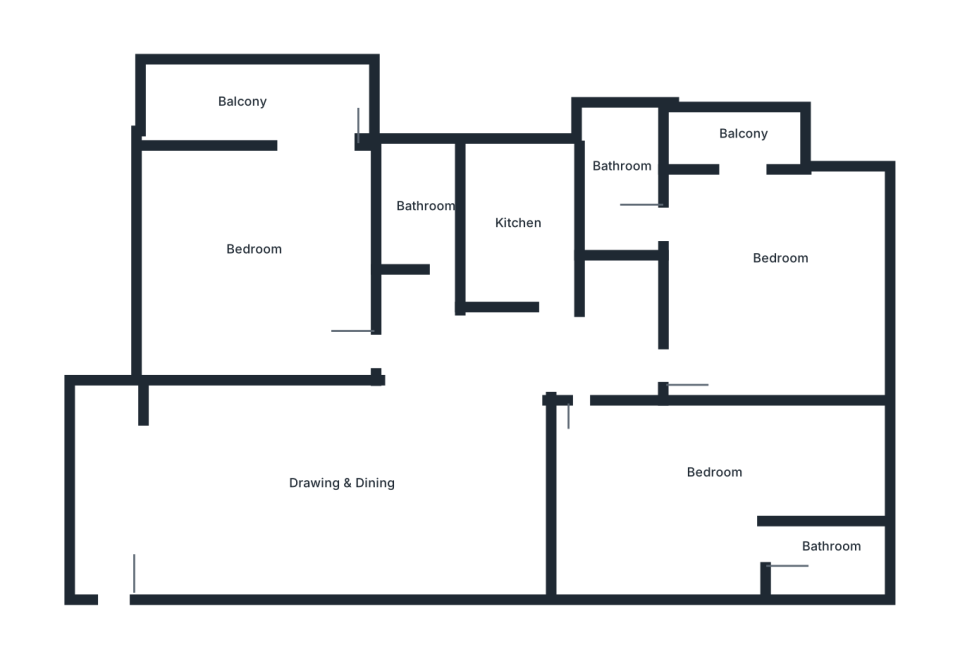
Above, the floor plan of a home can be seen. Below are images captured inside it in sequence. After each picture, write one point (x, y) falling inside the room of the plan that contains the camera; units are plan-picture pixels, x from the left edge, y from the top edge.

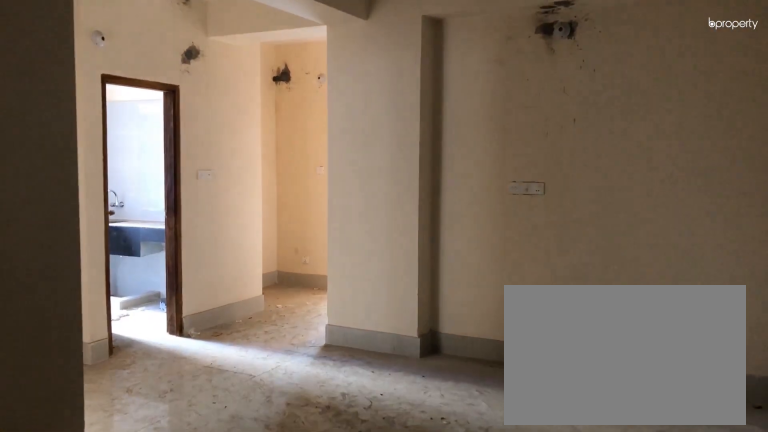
(112, 585)
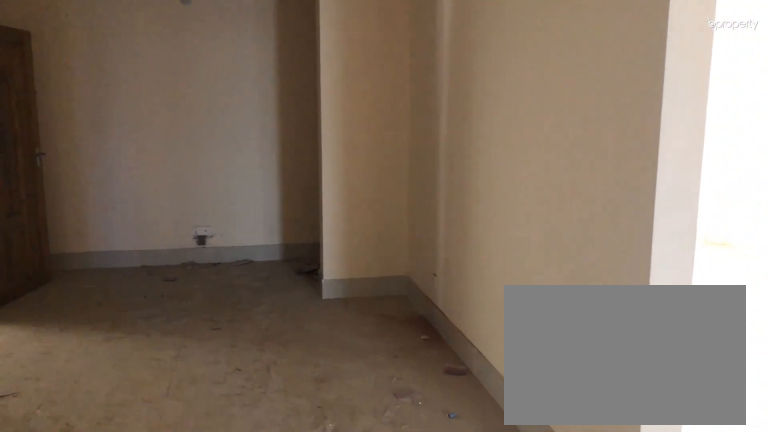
(310, 477)
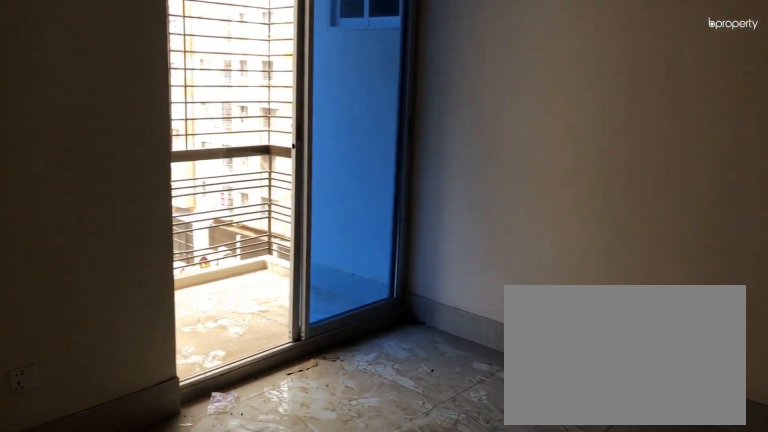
(259, 257)
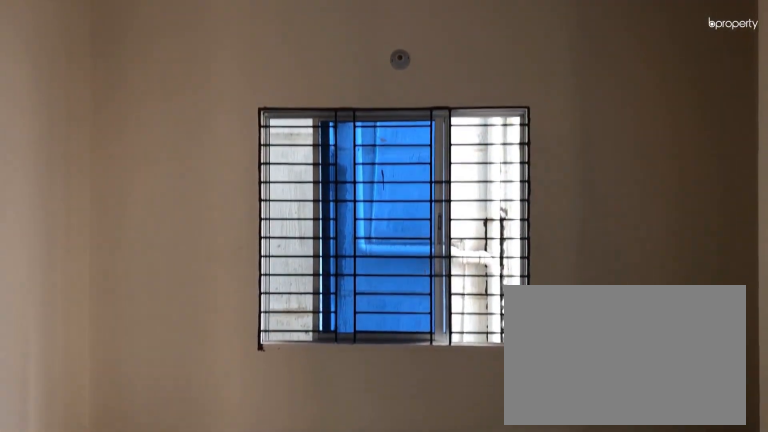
(259, 257)
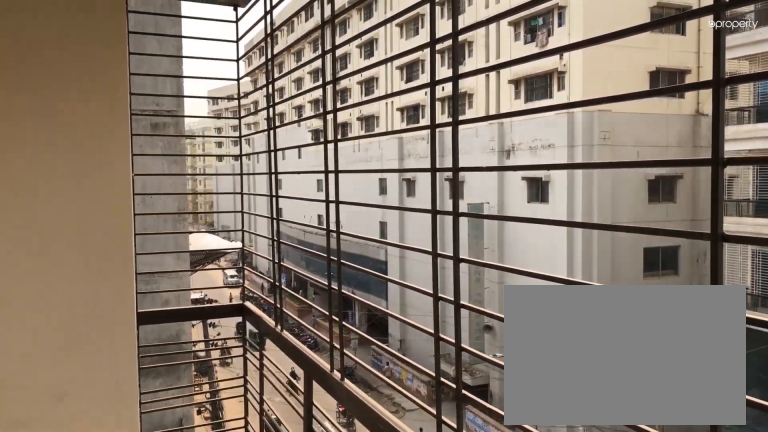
(255, 103)
